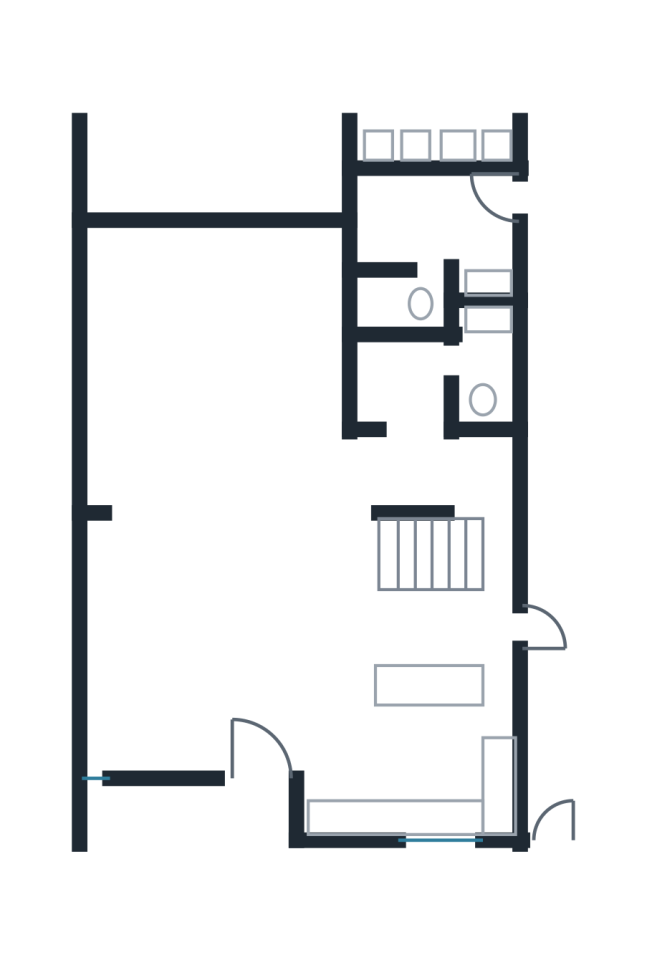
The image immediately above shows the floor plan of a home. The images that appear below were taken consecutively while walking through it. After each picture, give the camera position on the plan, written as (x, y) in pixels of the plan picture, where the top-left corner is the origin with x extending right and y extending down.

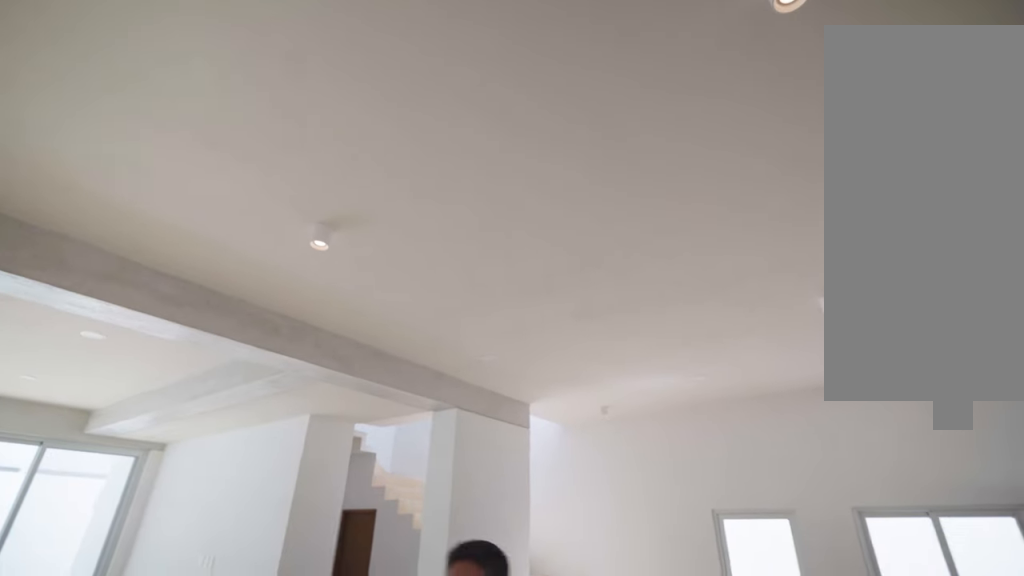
(127, 737)
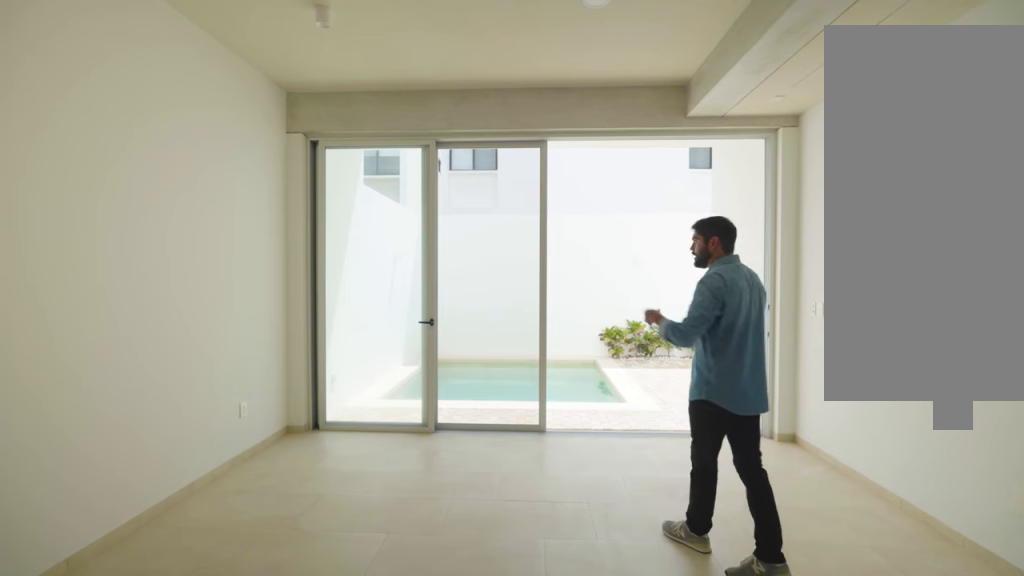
(210, 398)
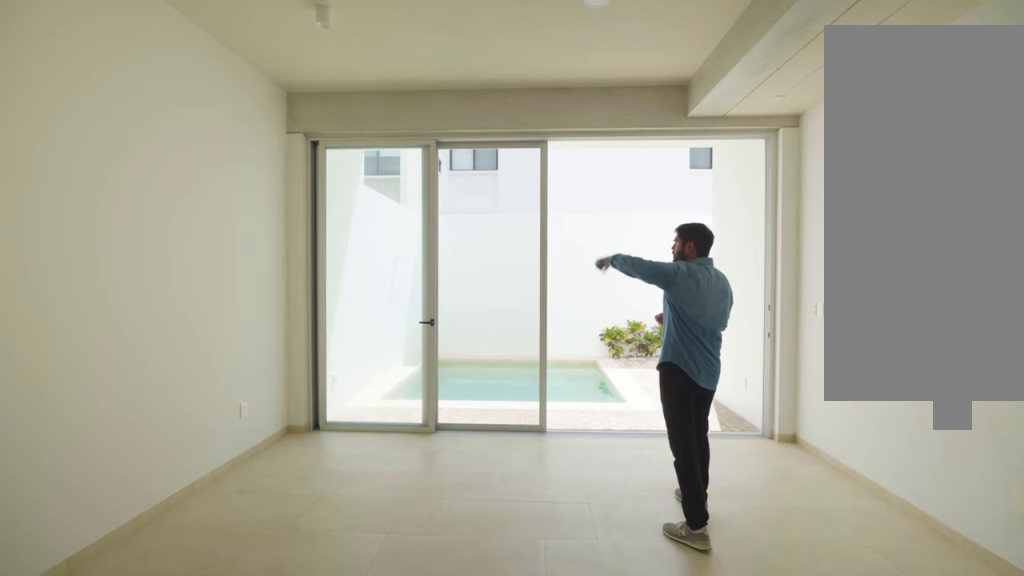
(210, 398)
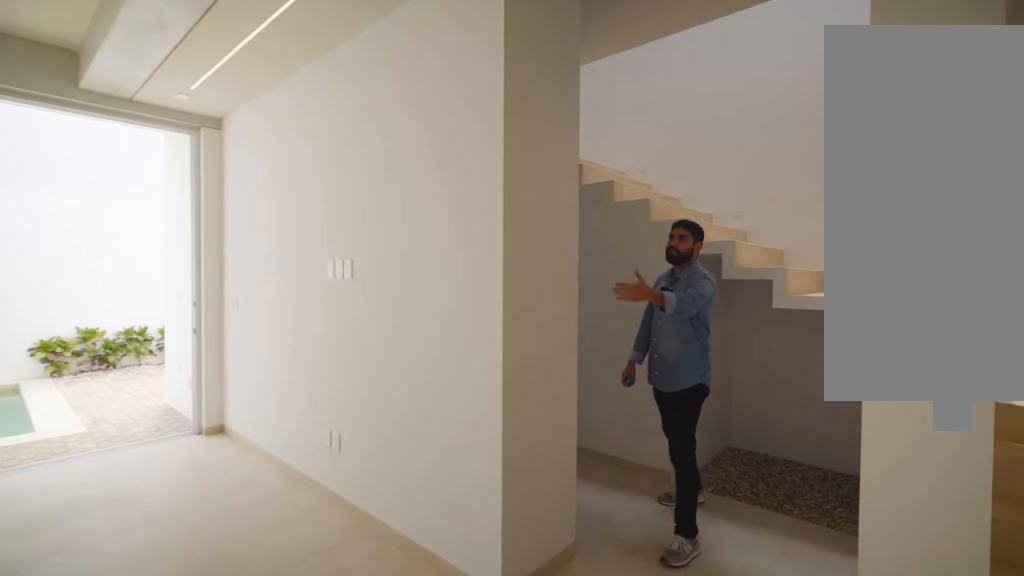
(338, 513)
